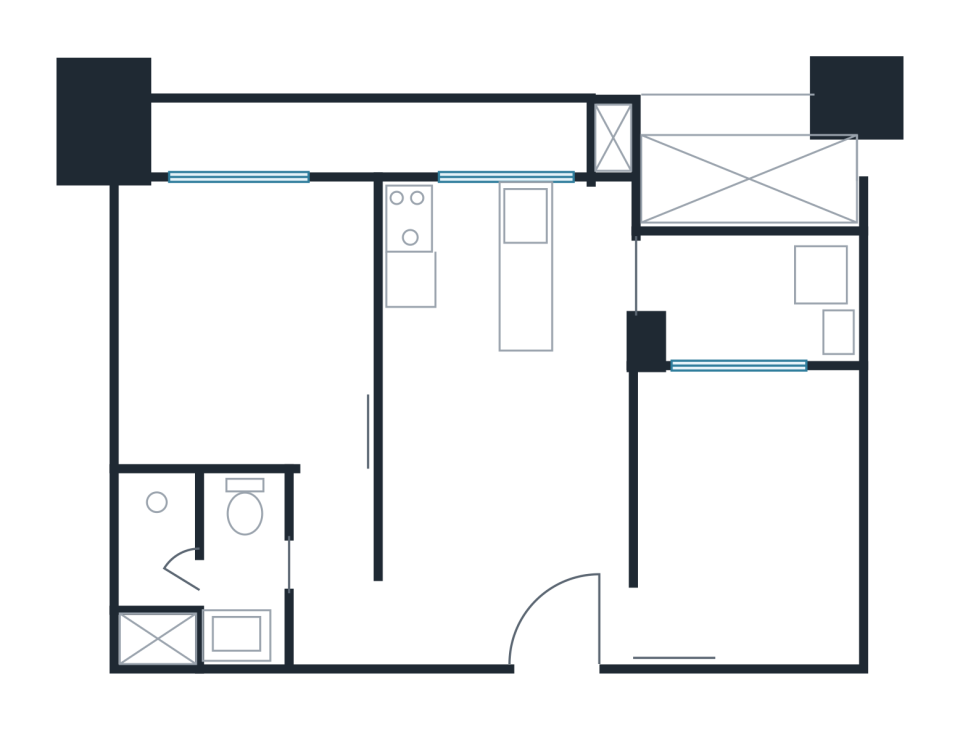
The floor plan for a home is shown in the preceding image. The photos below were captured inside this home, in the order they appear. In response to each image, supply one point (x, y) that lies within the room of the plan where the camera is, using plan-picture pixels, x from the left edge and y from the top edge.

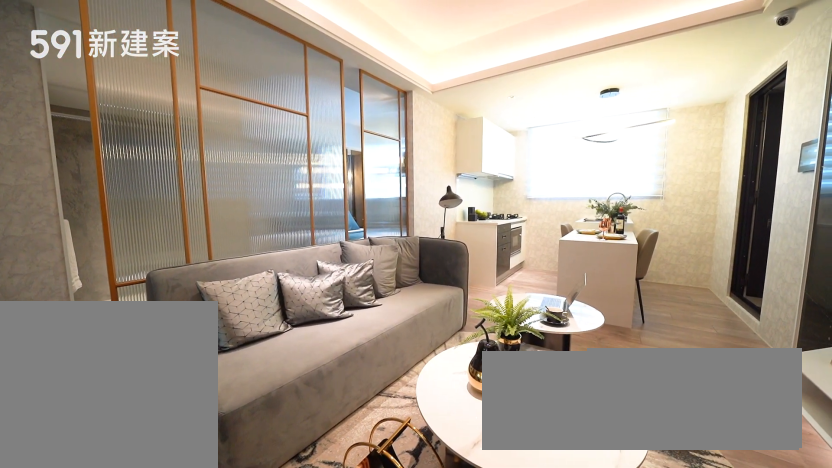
(504, 468)
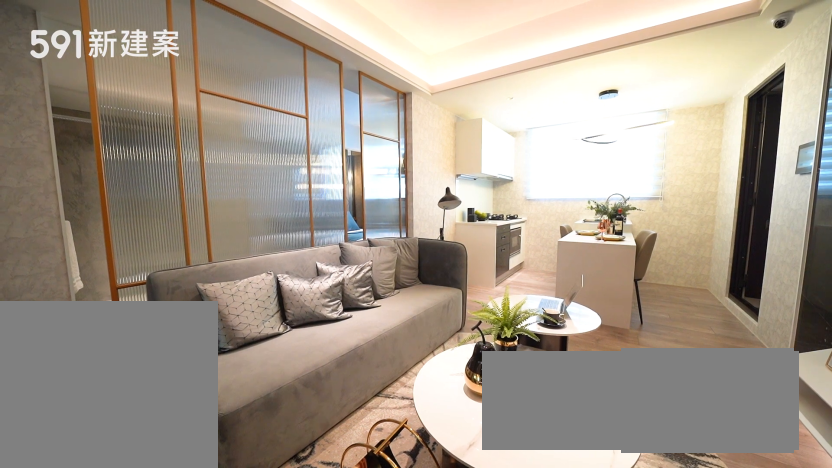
(504, 468)
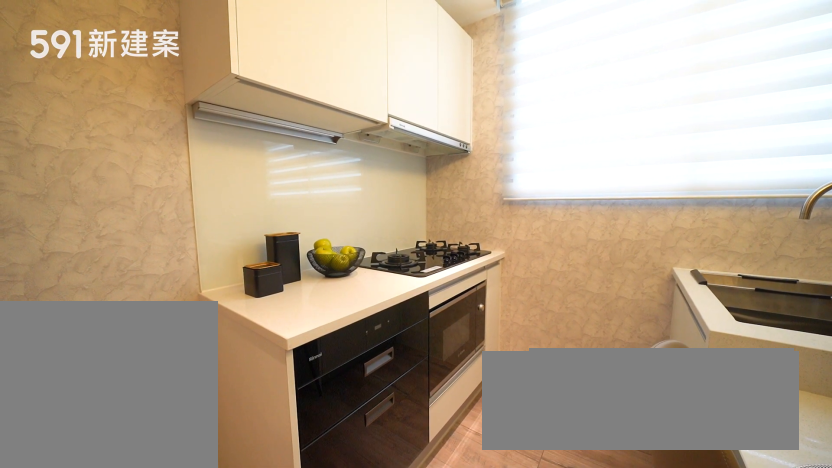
(456, 260)
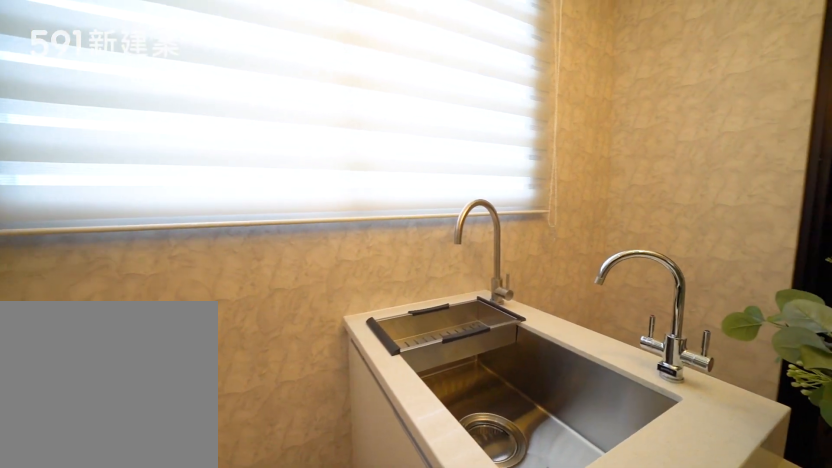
(456, 260)
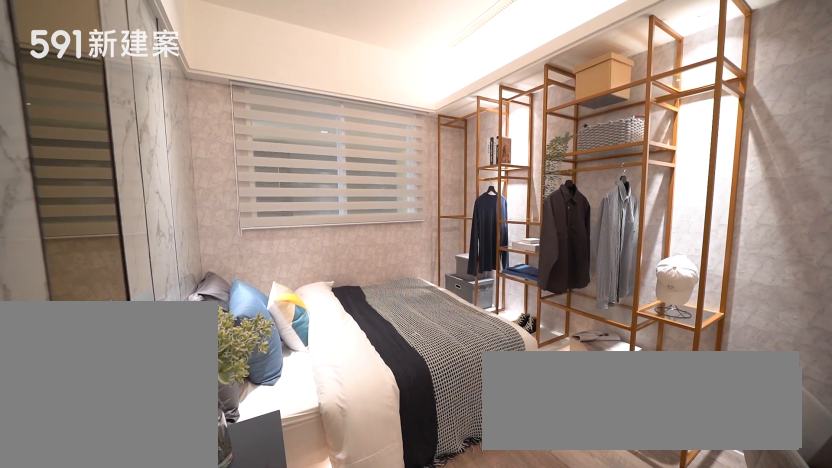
(754, 509)
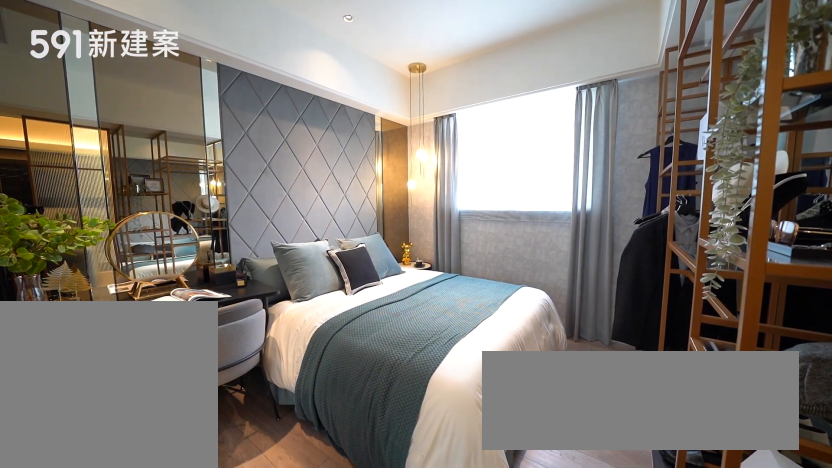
(245, 320)
